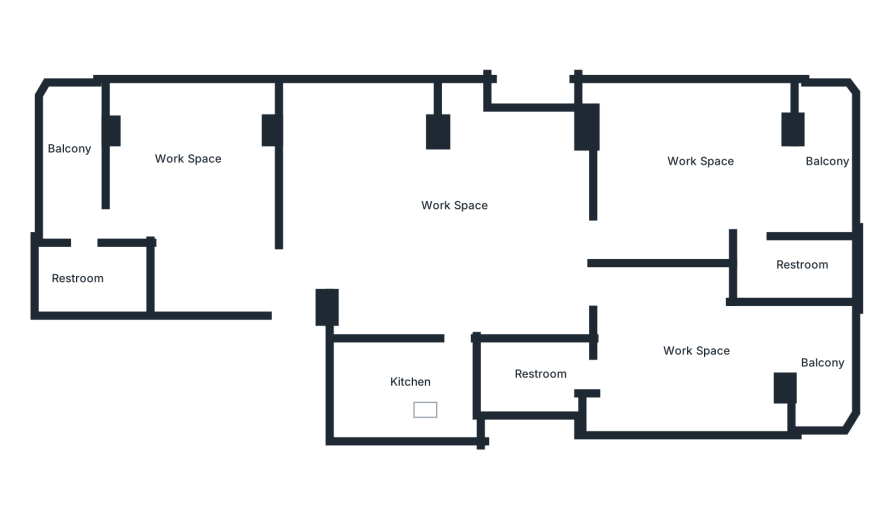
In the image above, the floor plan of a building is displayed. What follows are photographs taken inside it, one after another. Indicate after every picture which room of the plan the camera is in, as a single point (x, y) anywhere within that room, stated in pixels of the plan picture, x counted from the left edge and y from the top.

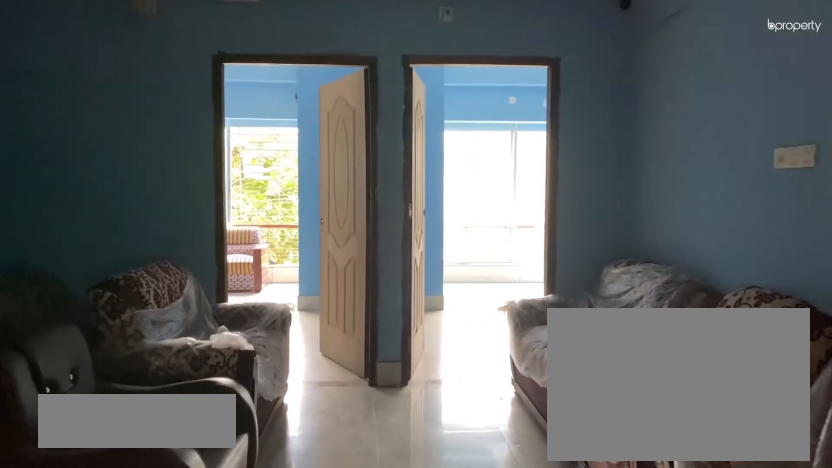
(441, 251)
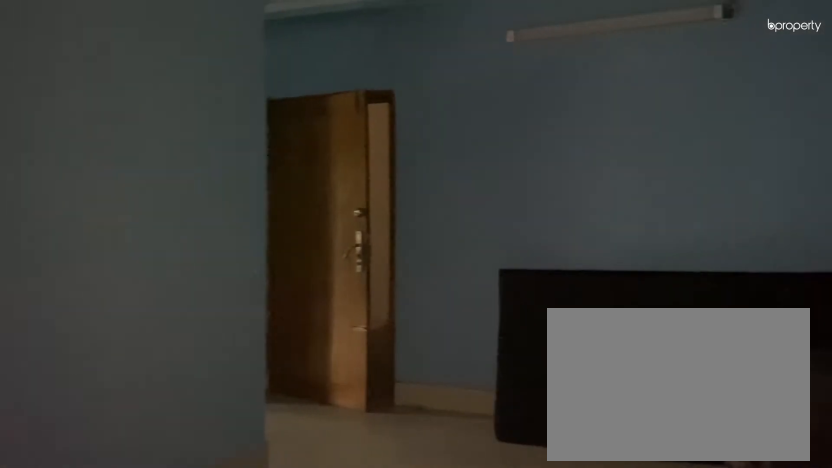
(191, 182)
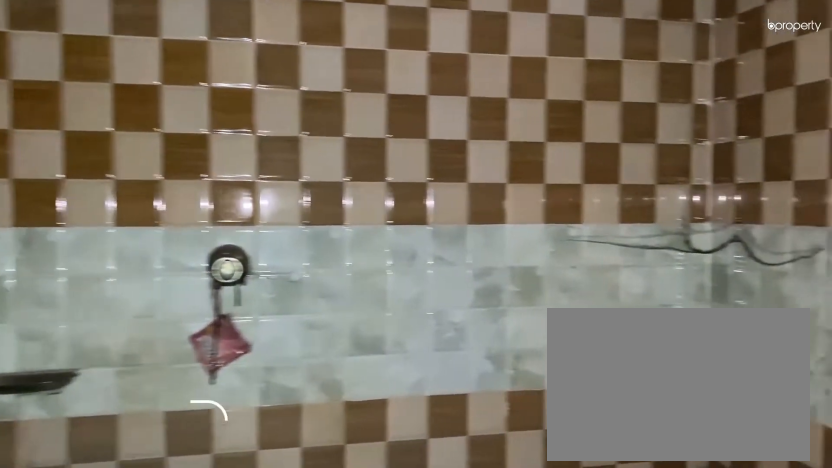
(88, 271)
